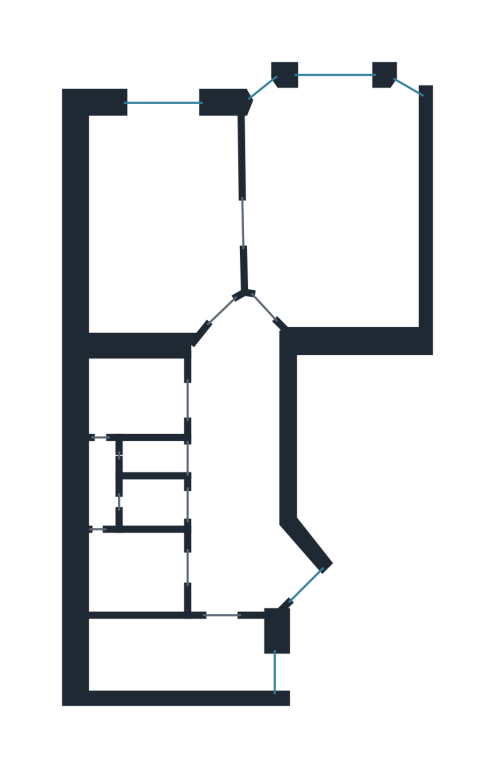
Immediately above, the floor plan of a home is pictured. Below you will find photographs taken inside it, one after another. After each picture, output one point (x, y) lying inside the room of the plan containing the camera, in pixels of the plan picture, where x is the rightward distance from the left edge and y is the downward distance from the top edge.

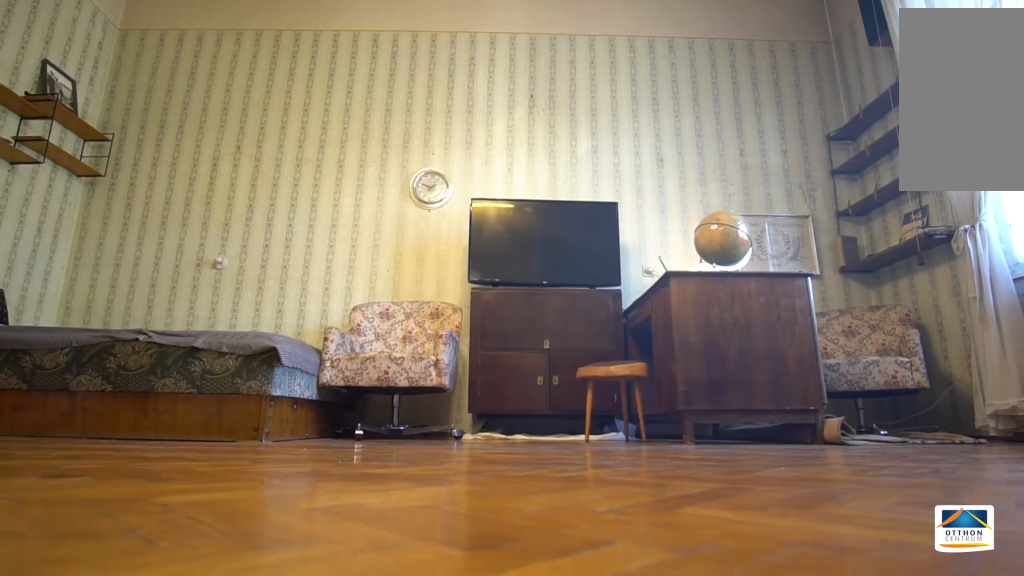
(176, 219)
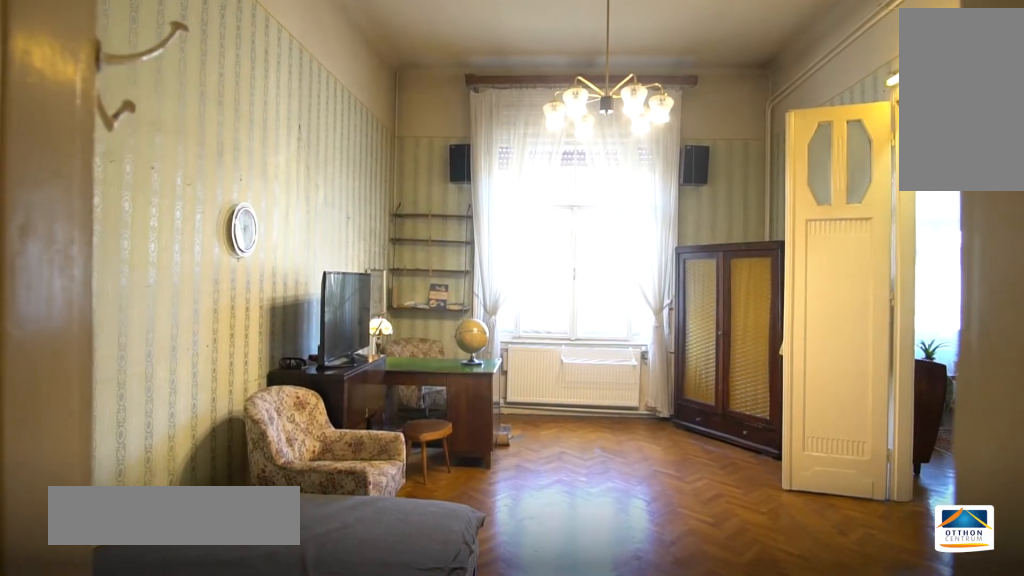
(176, 219)
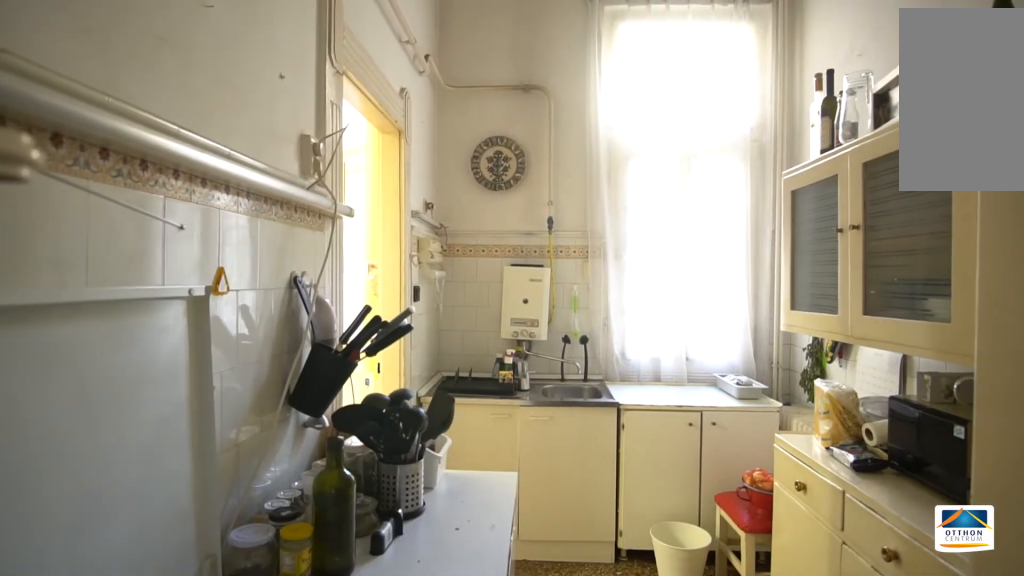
(179, 657)
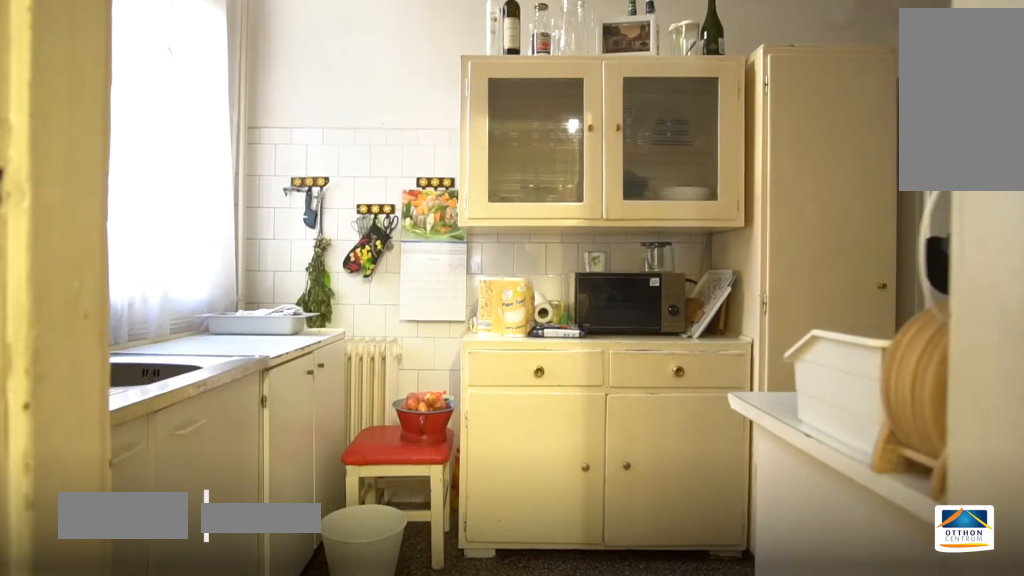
(179, 657)
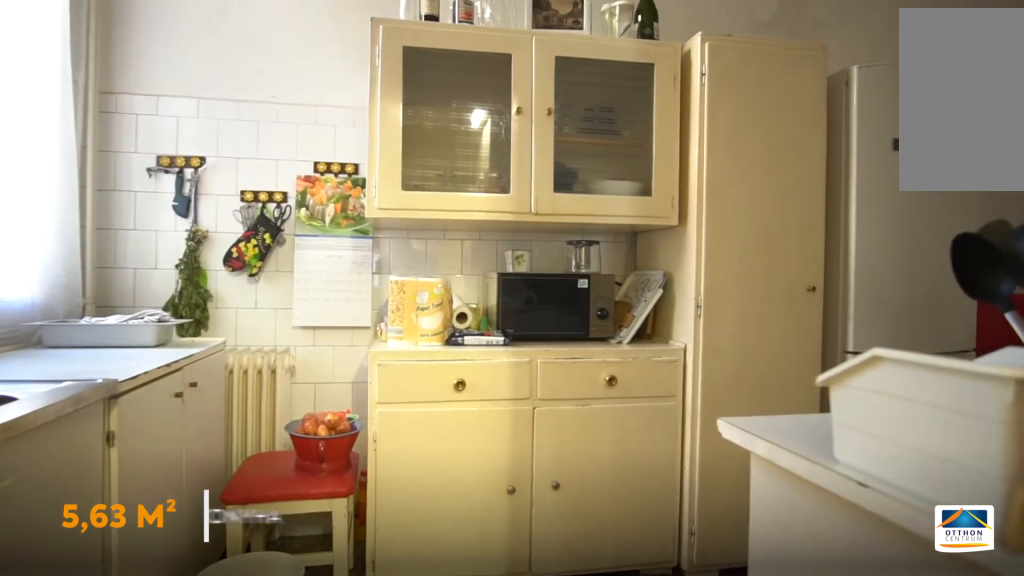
(180, 657)
